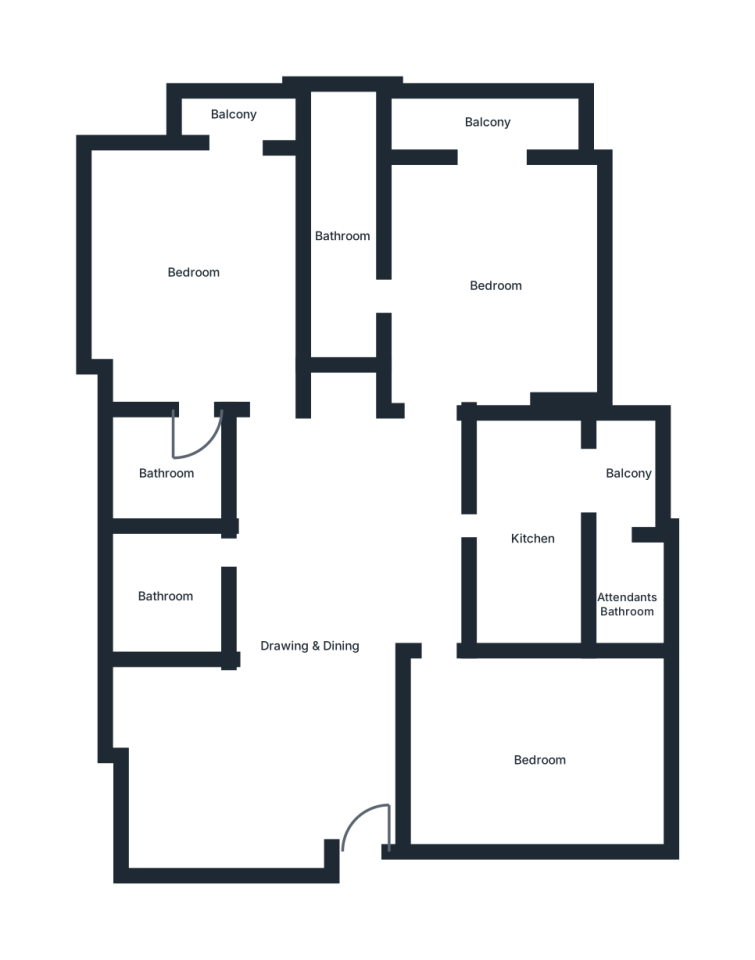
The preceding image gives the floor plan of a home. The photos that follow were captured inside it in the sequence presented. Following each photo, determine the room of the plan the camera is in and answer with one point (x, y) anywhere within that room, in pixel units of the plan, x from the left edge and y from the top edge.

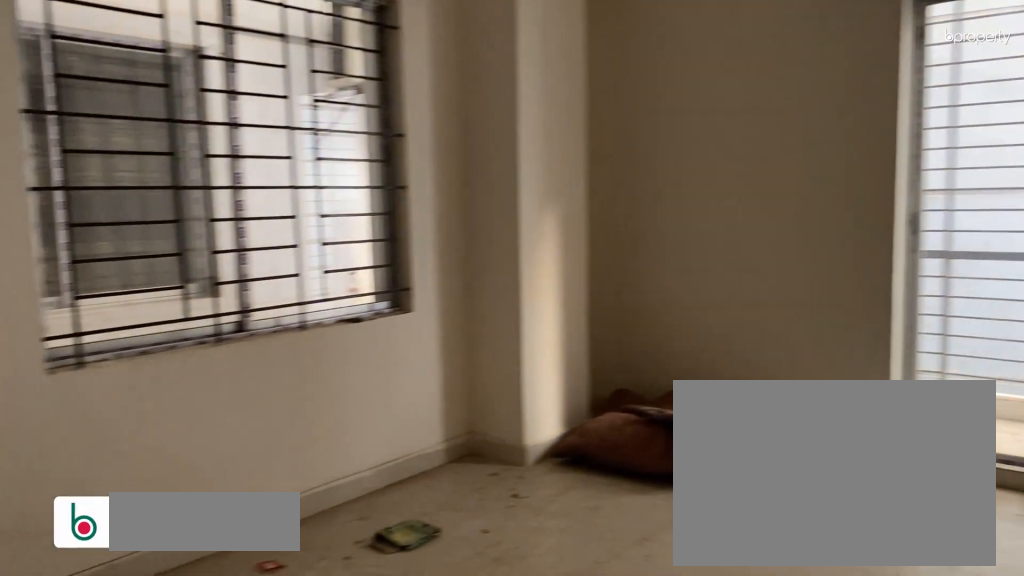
(194, 271)
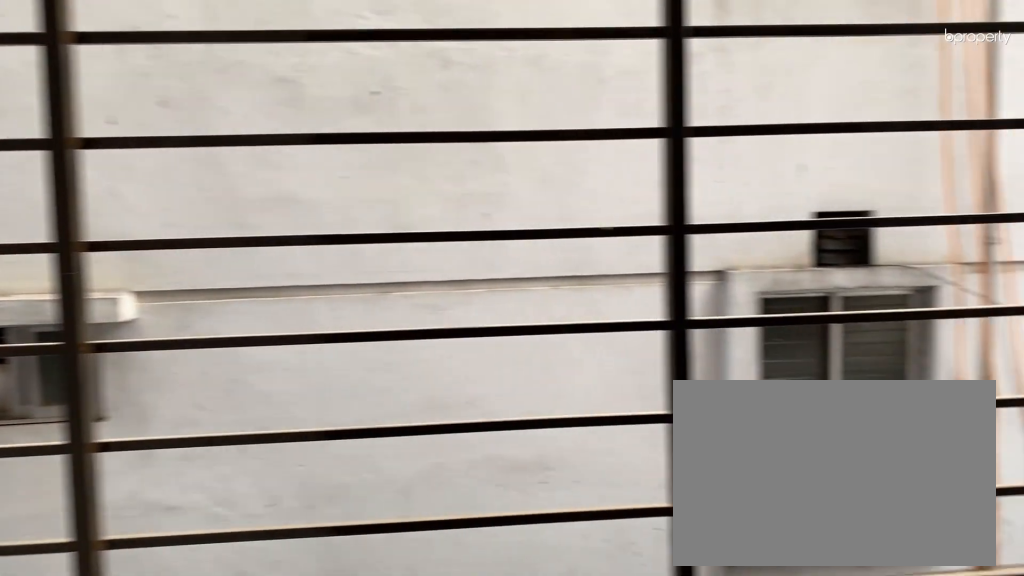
(232, 120)
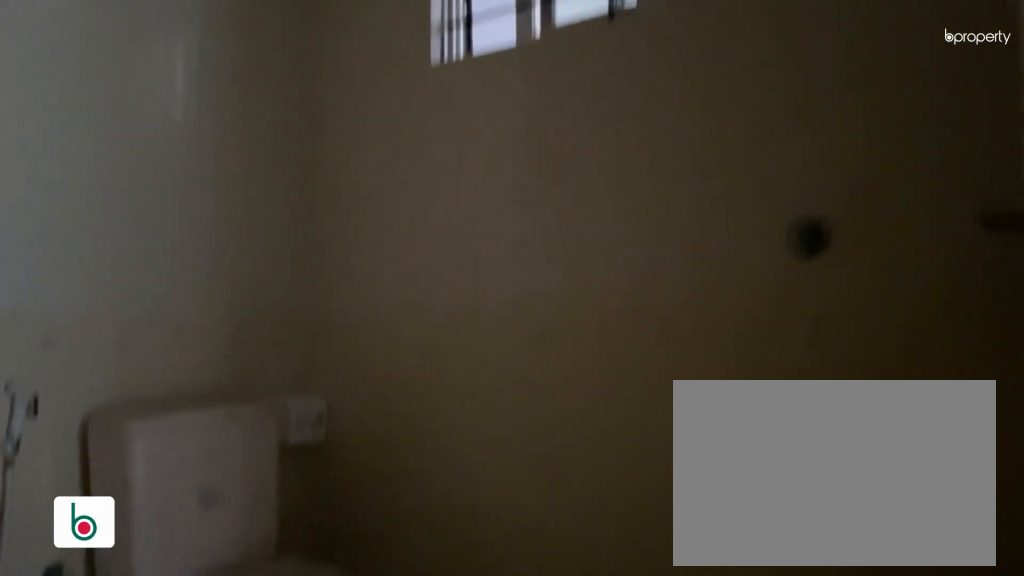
(165, 476)
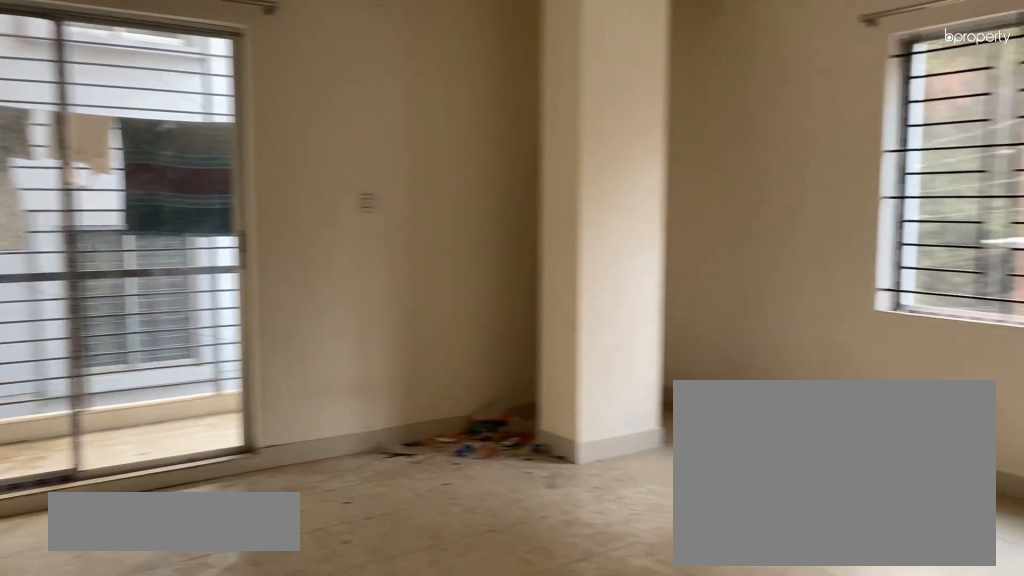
(493, 287)
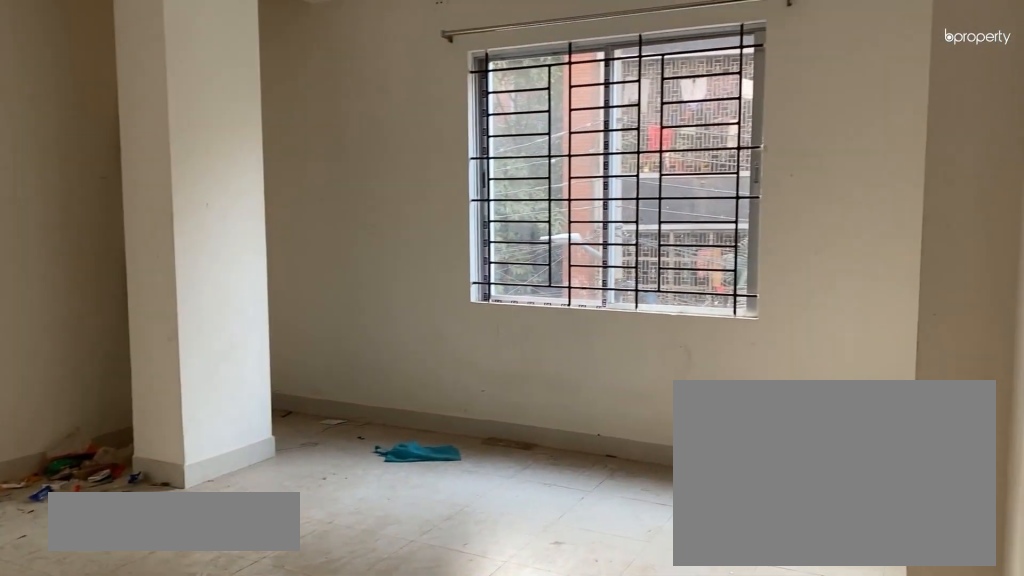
(493, 287)
